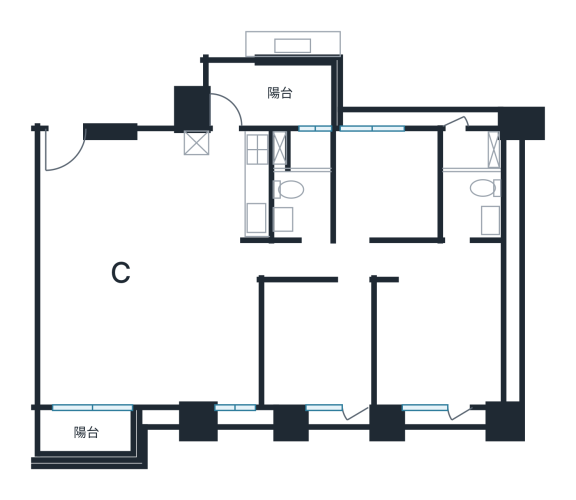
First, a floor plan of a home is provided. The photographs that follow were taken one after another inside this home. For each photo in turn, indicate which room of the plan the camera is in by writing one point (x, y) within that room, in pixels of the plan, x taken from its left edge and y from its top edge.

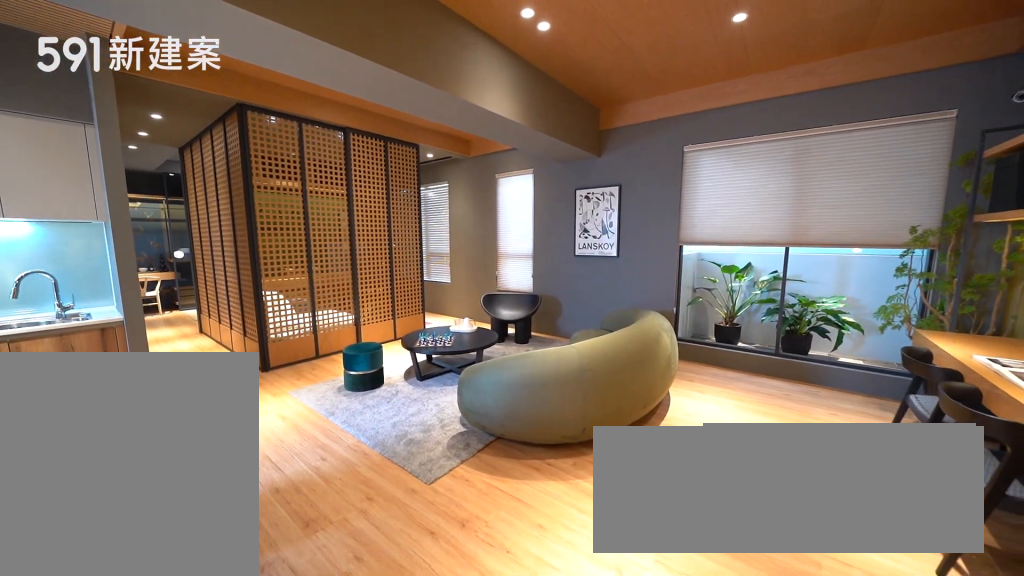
(151, 323)
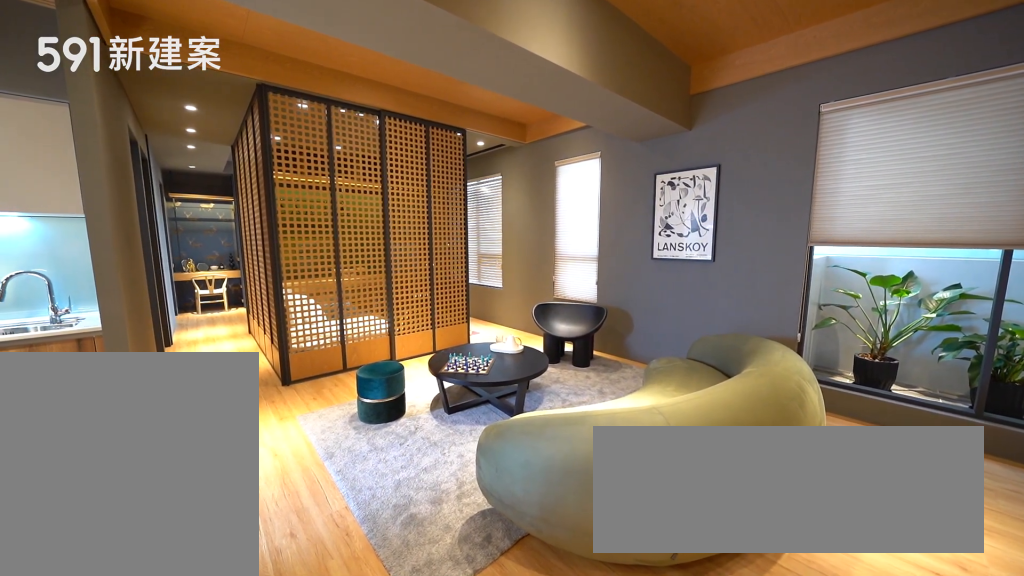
(151, 323)
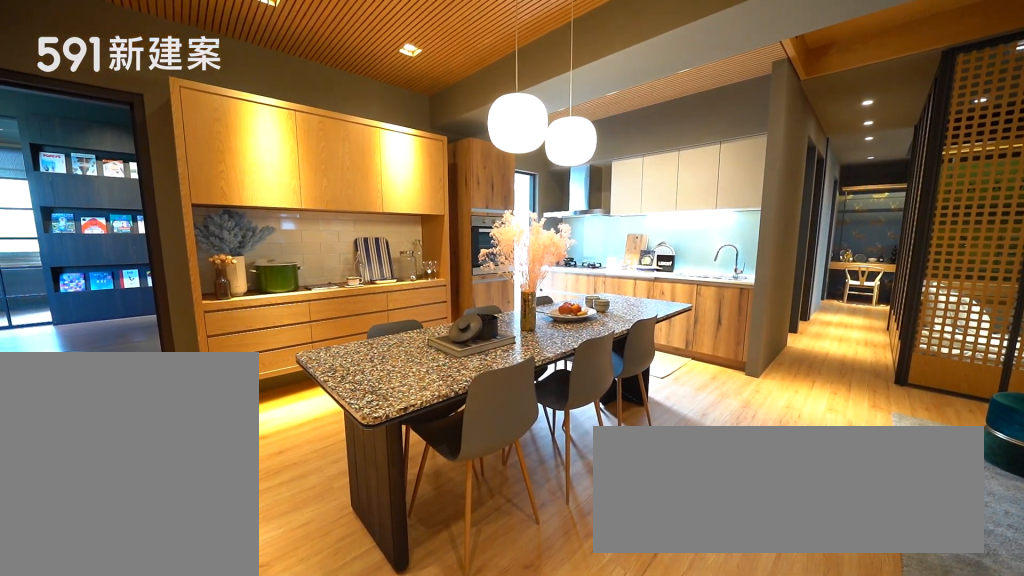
(150, 200)
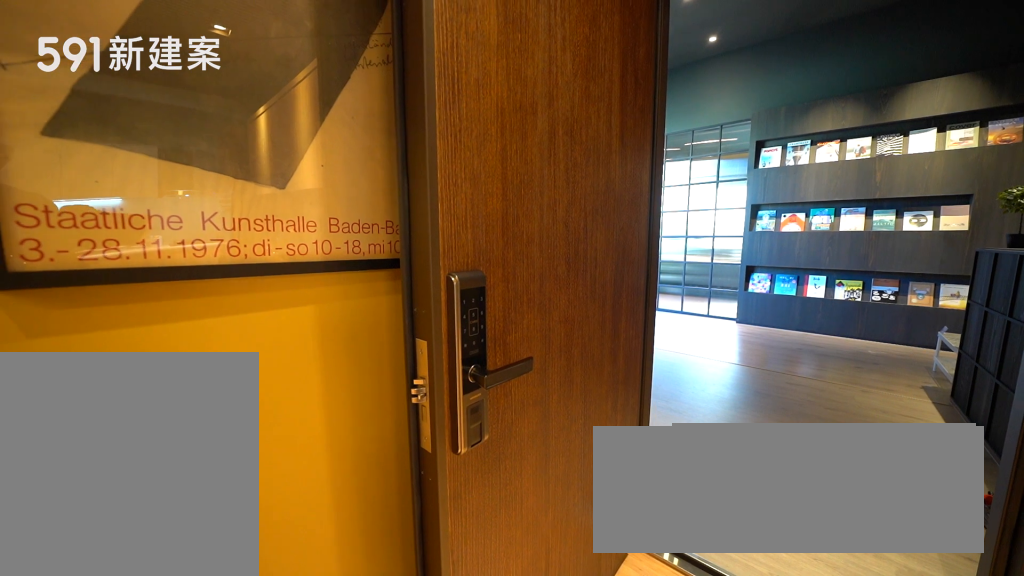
(69, 156)
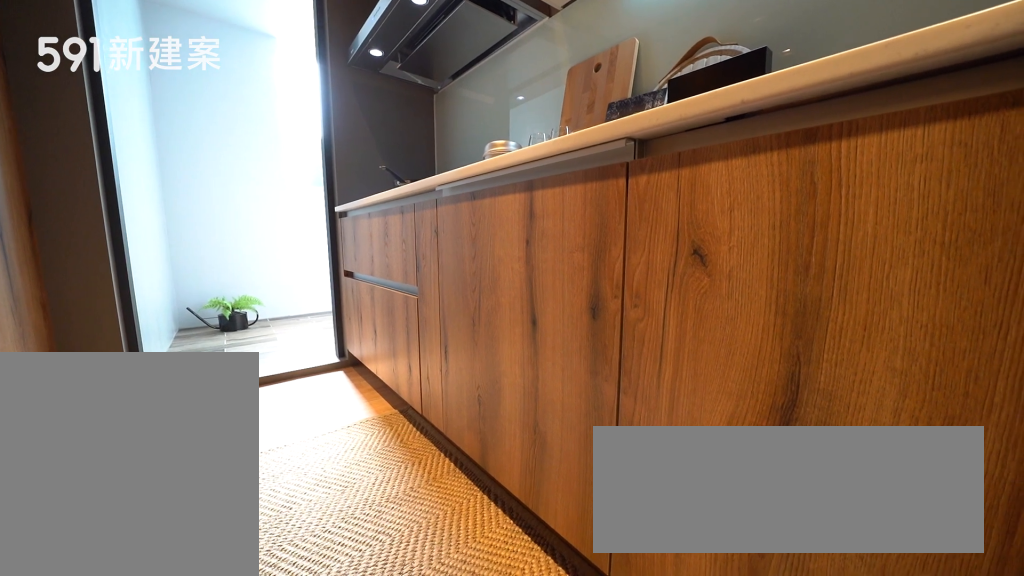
(228, 183)
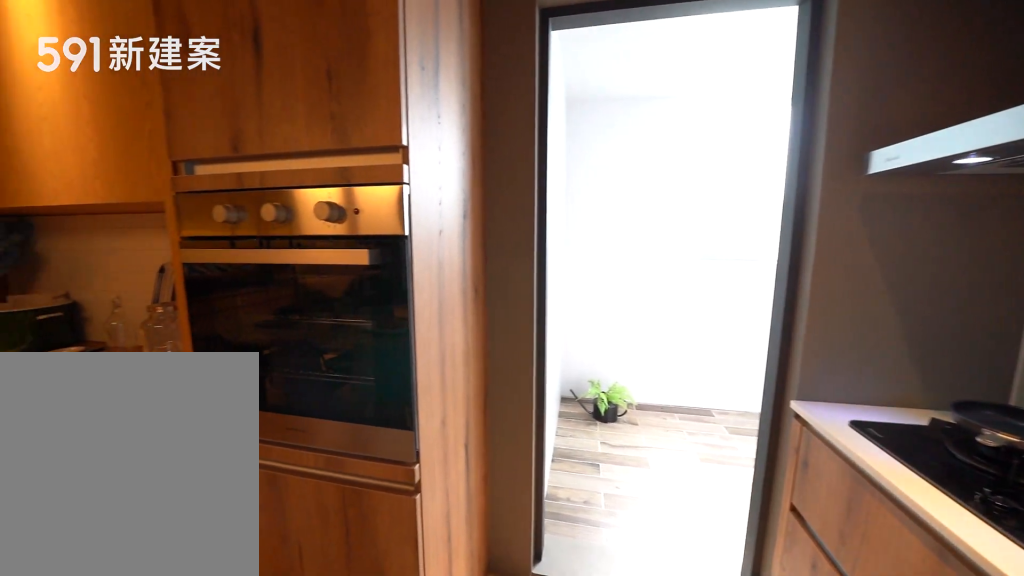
(228, 183)
